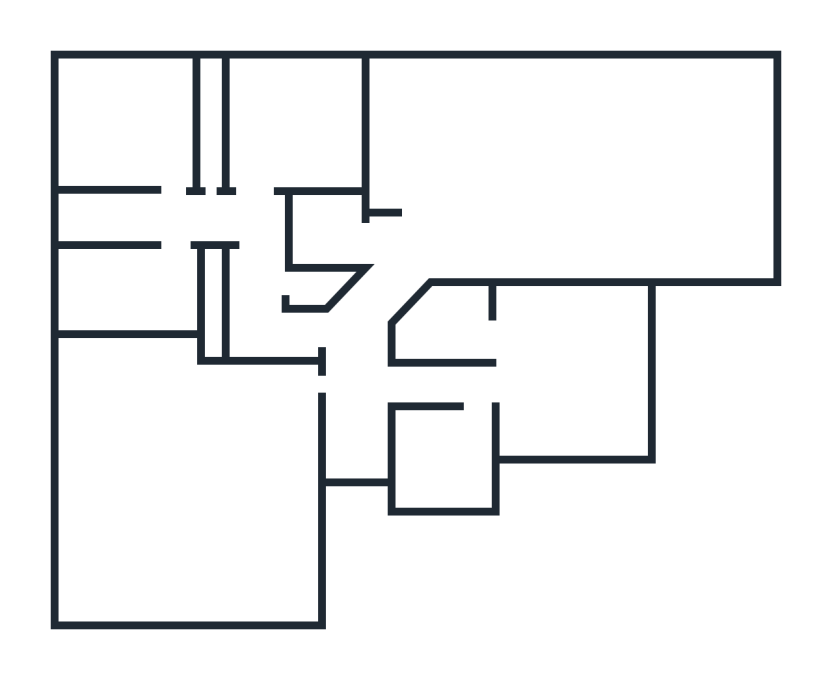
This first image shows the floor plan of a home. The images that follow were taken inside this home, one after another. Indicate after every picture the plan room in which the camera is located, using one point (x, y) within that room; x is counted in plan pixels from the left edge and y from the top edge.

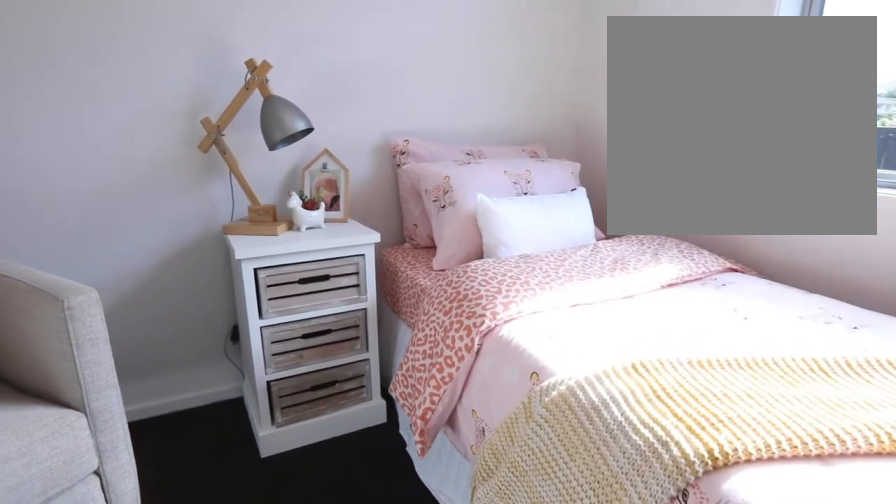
(126, 124)
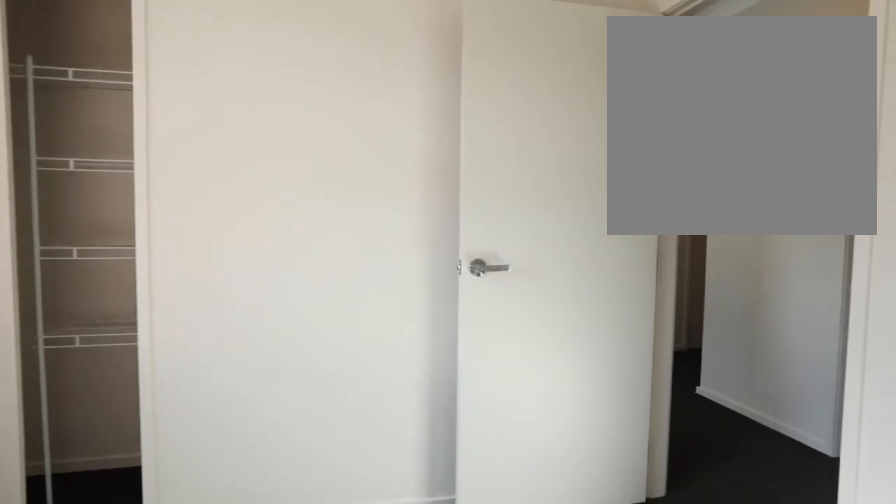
(126, 124)
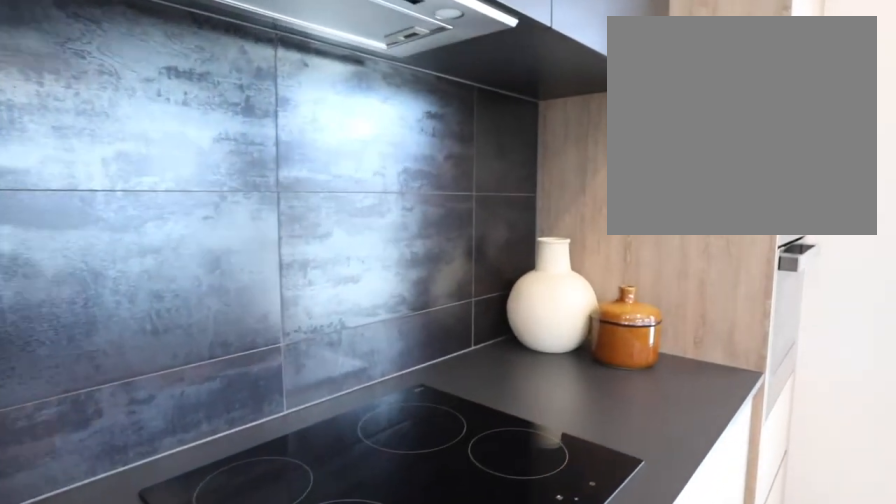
(588, 171)
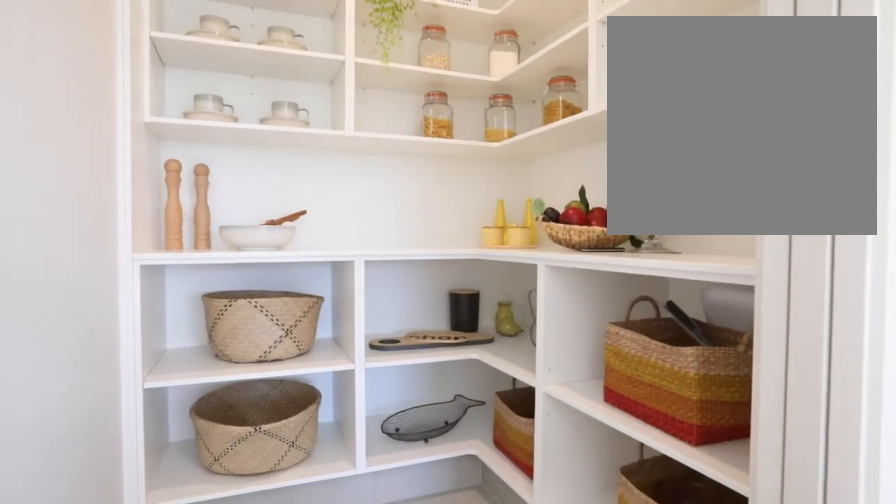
(324, 230)
